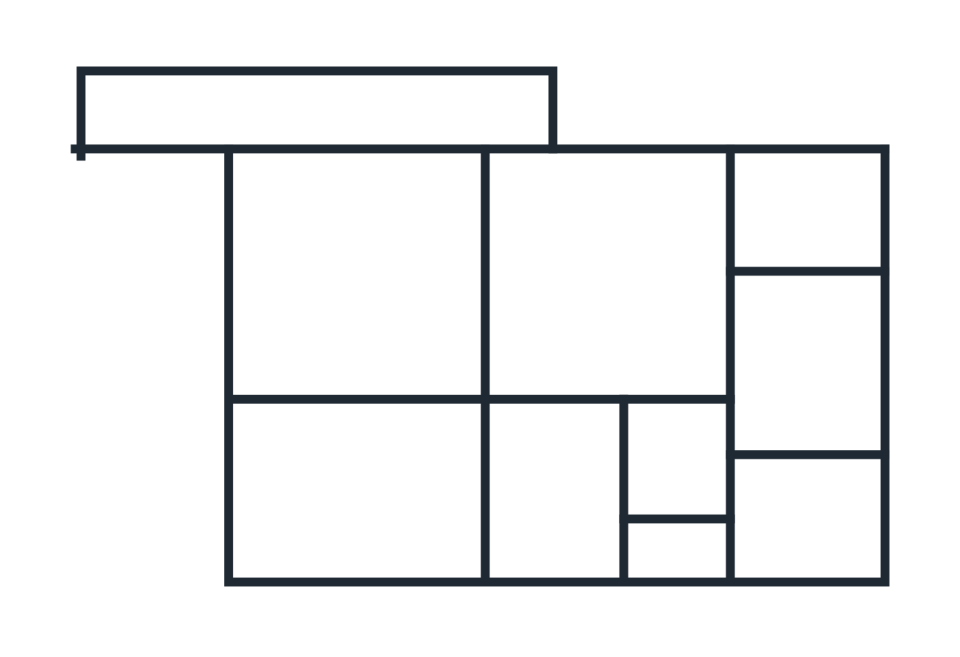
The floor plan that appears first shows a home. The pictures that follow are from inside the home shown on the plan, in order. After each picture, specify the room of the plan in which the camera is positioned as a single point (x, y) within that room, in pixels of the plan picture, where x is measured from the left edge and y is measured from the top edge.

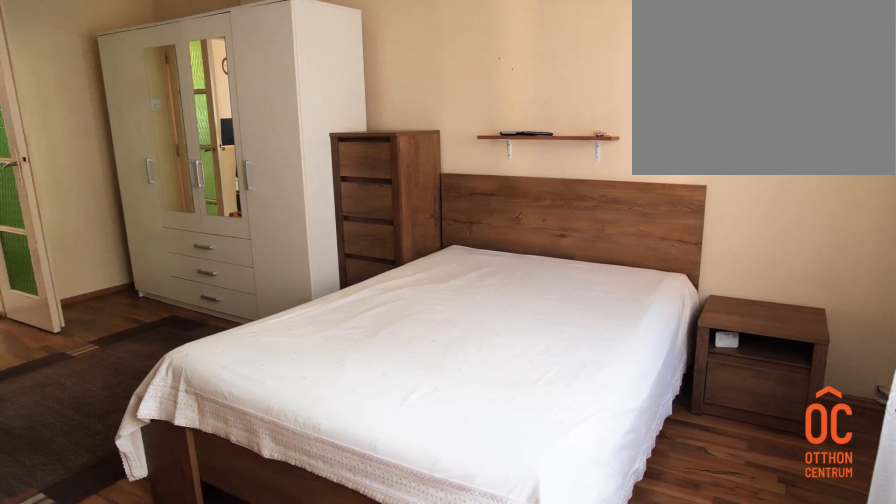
(356, 272)
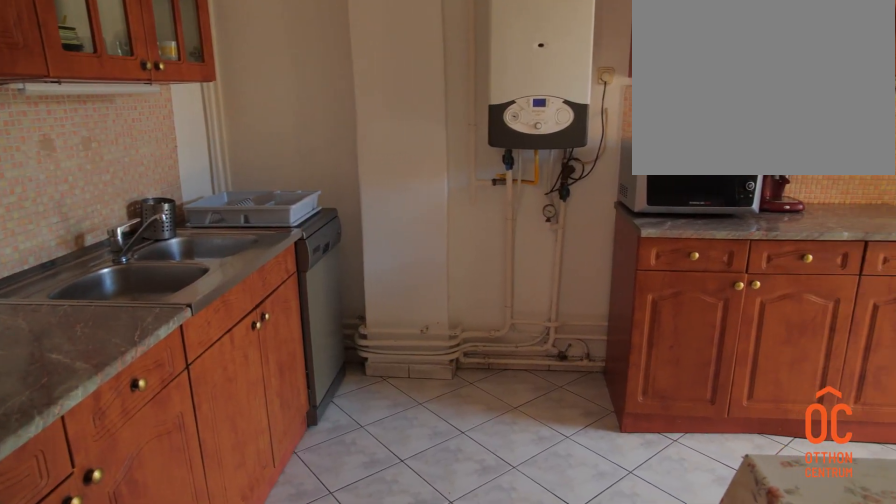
(813, 366)
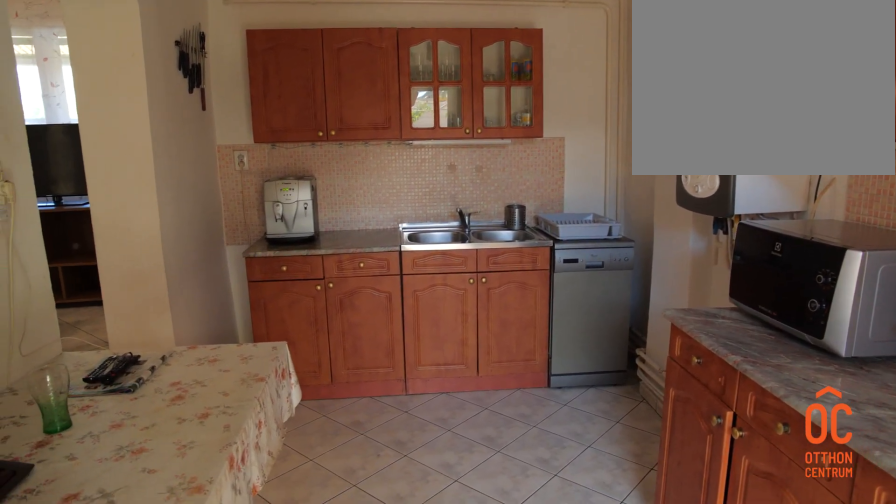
(813, 369)
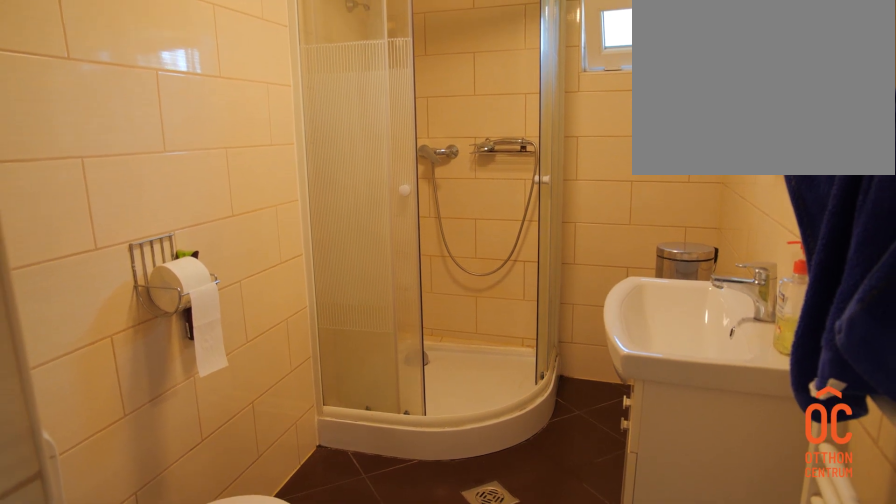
(813, 214)
